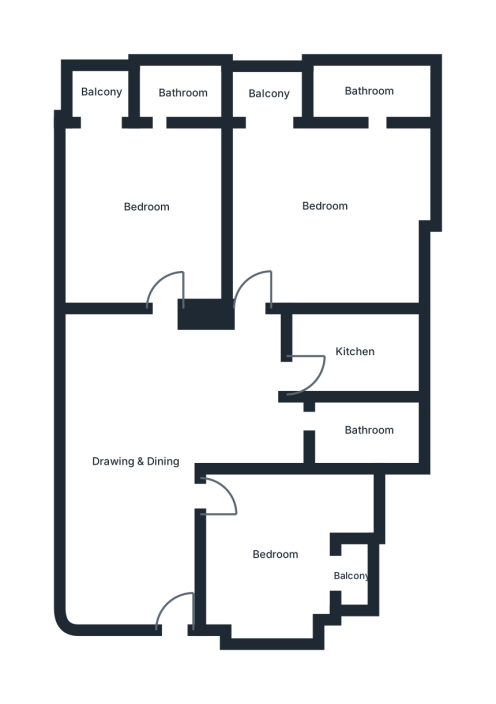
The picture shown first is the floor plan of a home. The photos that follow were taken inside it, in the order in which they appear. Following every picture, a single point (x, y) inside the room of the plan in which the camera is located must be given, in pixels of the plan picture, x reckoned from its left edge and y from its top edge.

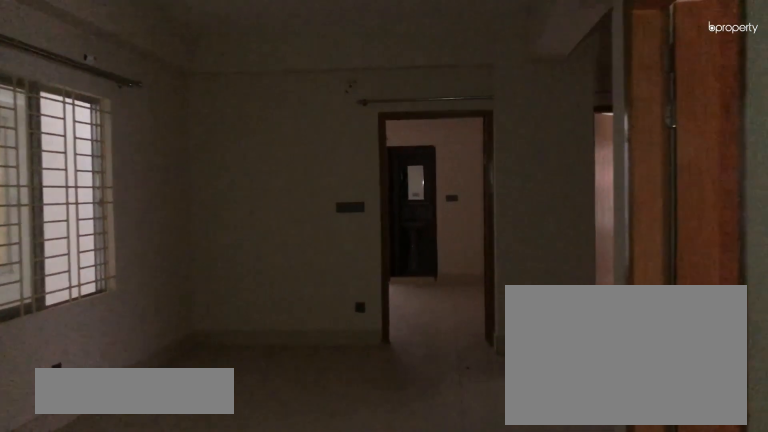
(167, 611)
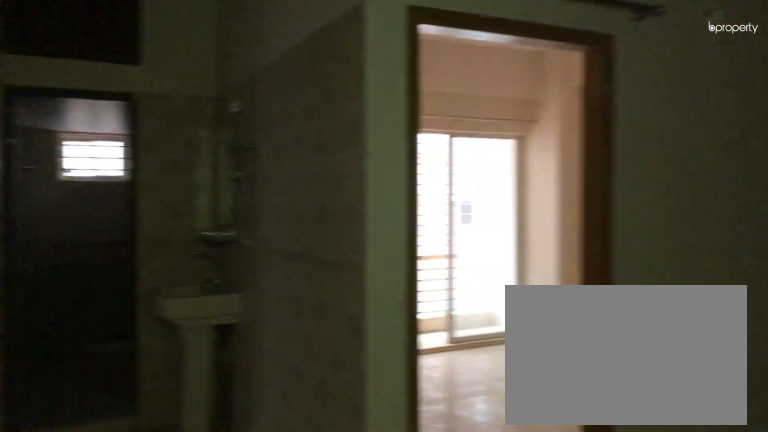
(141, 459)
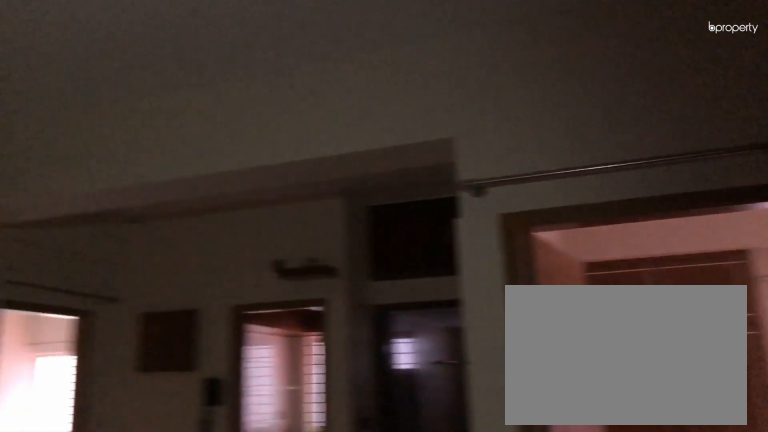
(141, 459)
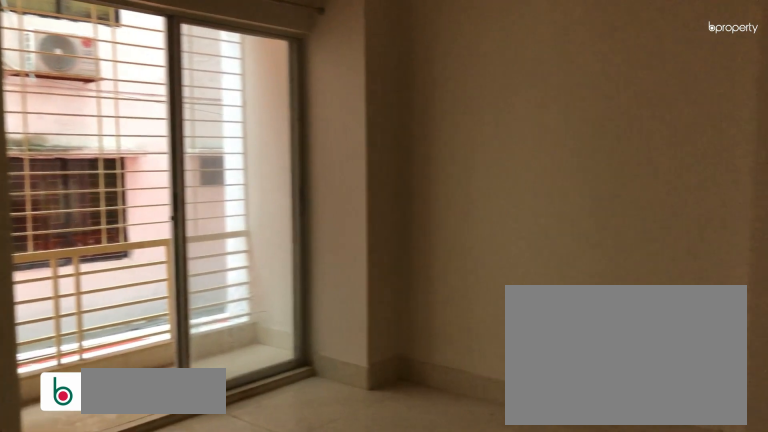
(275, 556)
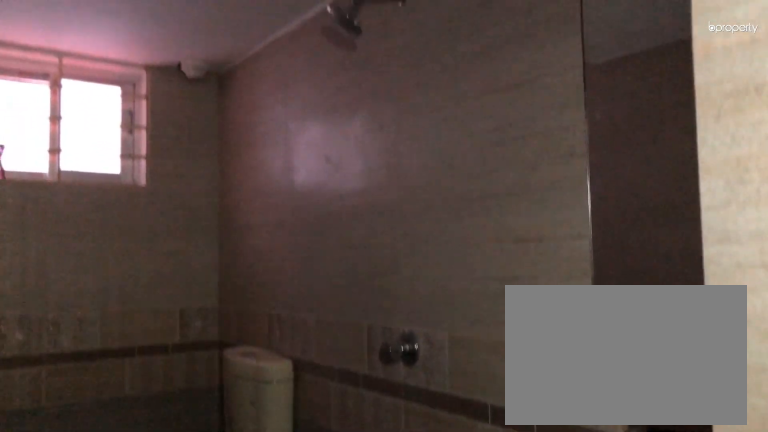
(371, 430)
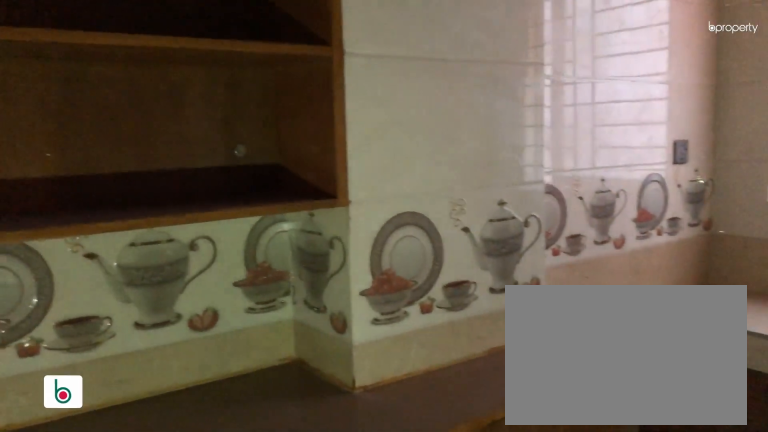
(355, 352)
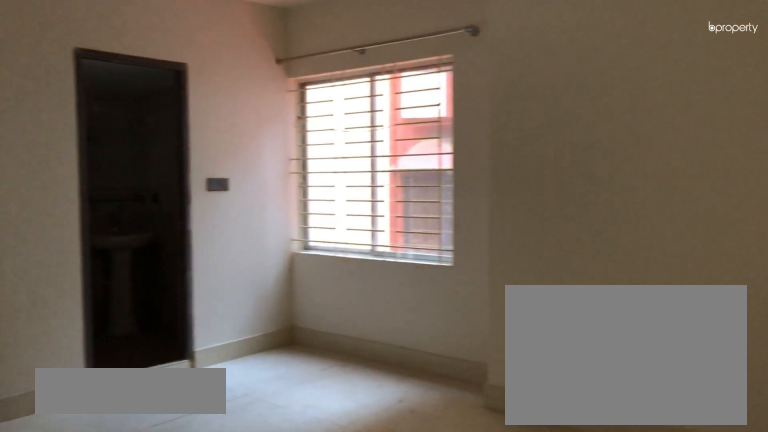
(327, 206)
